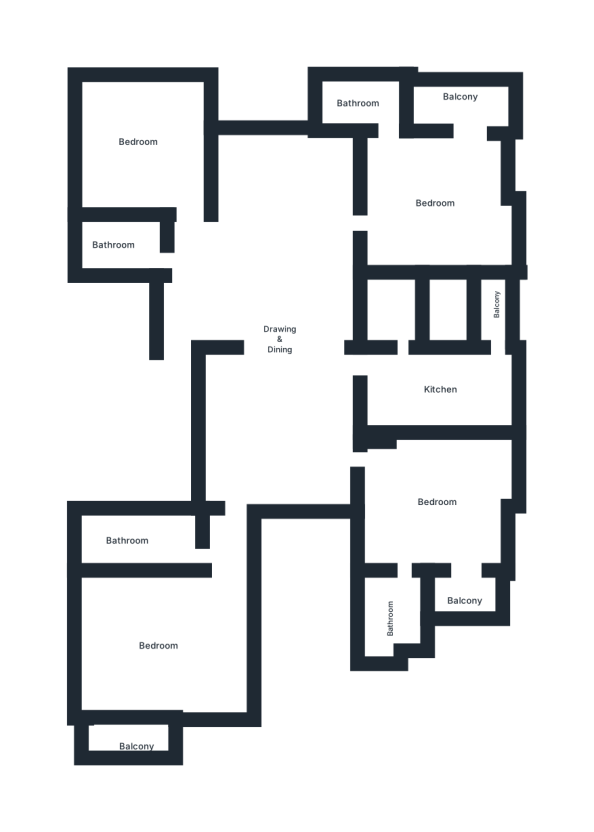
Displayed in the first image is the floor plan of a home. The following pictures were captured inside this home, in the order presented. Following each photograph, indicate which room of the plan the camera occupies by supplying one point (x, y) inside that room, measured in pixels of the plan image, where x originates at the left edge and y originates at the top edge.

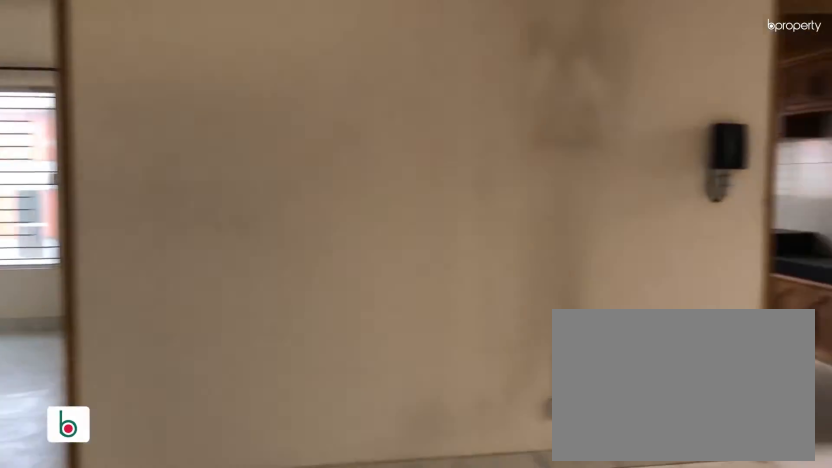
(277, 290)
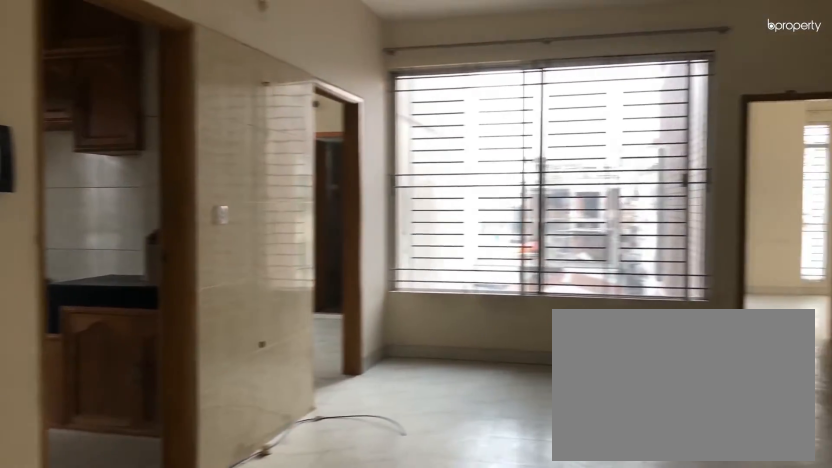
(277, 290)
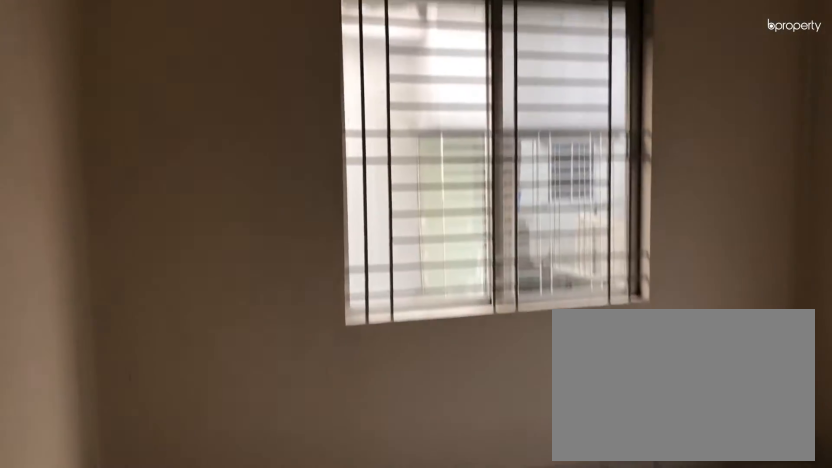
(148, 148)
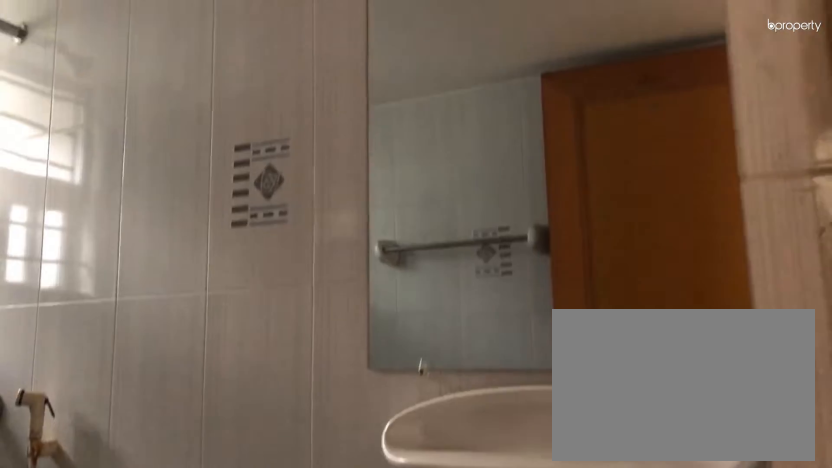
(114, 245)
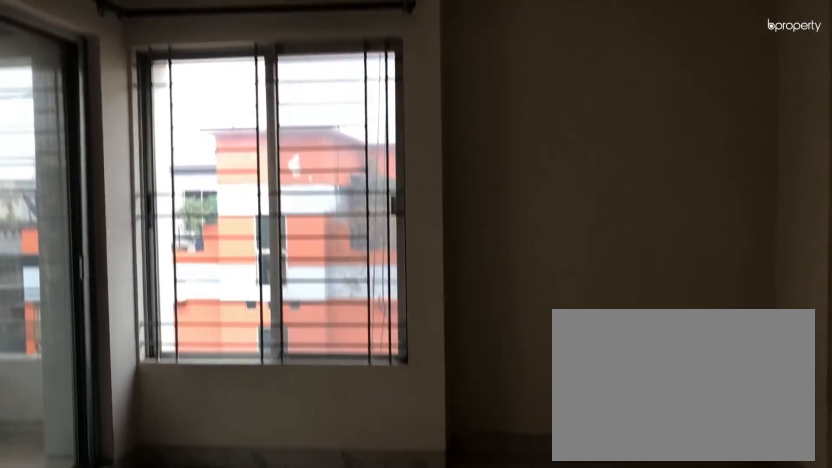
(430, 197)
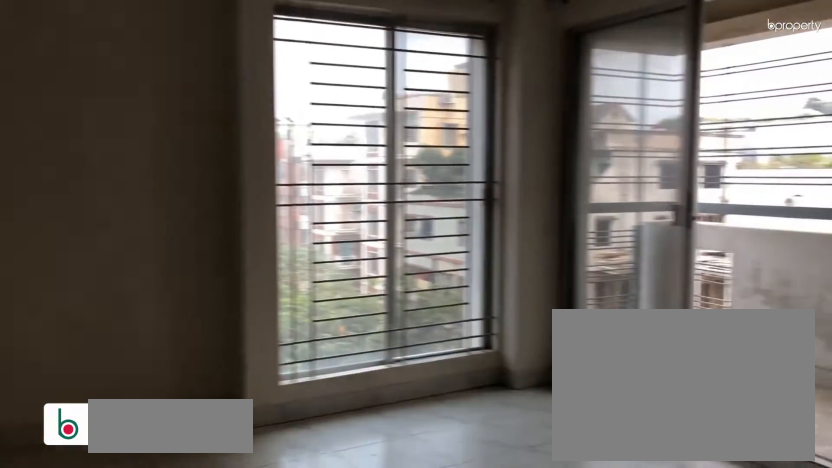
(427, 491)
